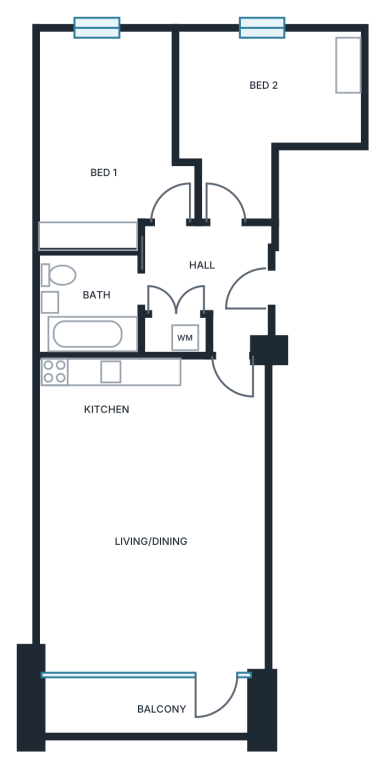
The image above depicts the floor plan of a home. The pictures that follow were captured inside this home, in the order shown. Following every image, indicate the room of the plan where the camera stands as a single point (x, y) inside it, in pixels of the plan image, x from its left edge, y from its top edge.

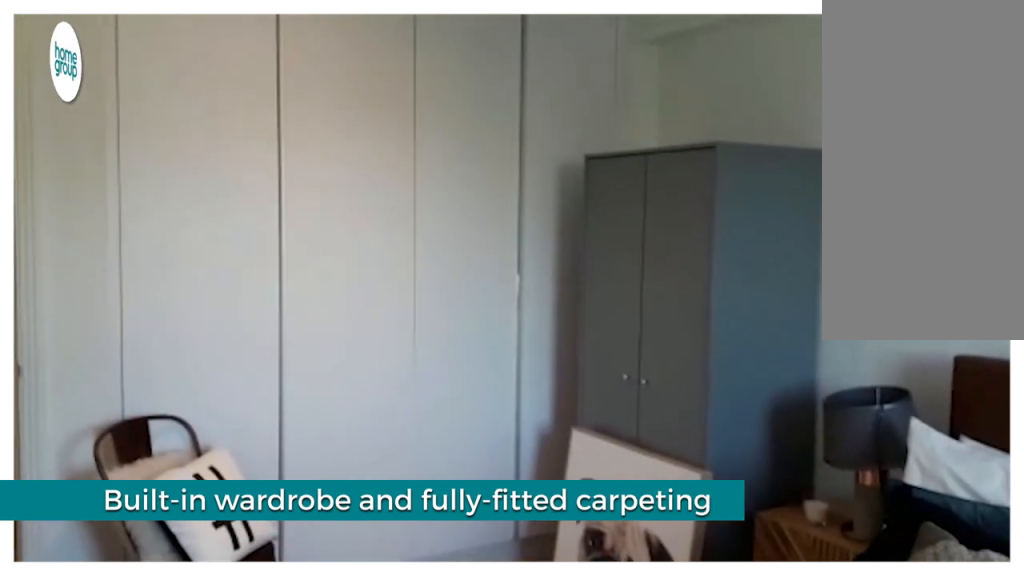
(111, 135)
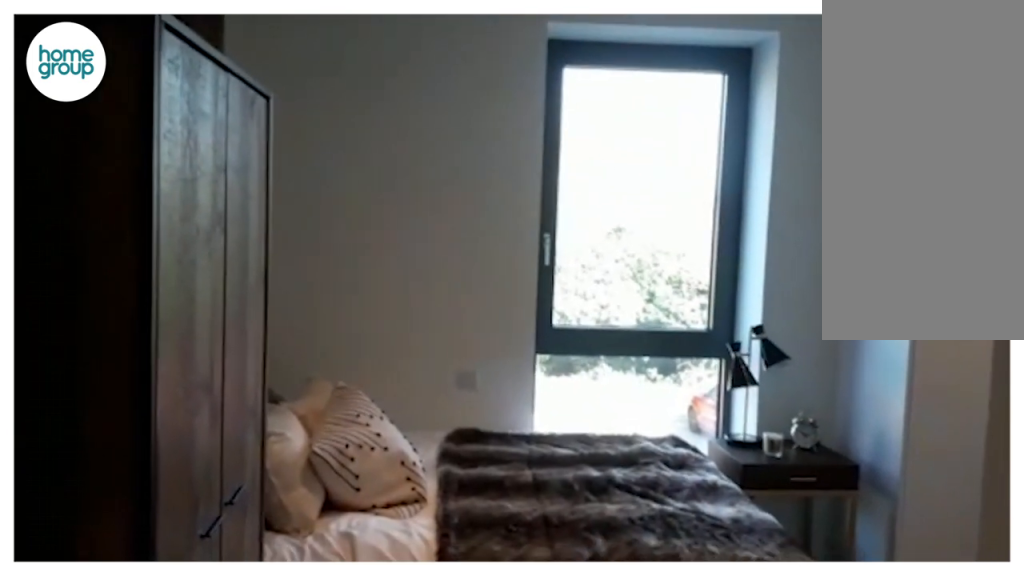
(255, 115)
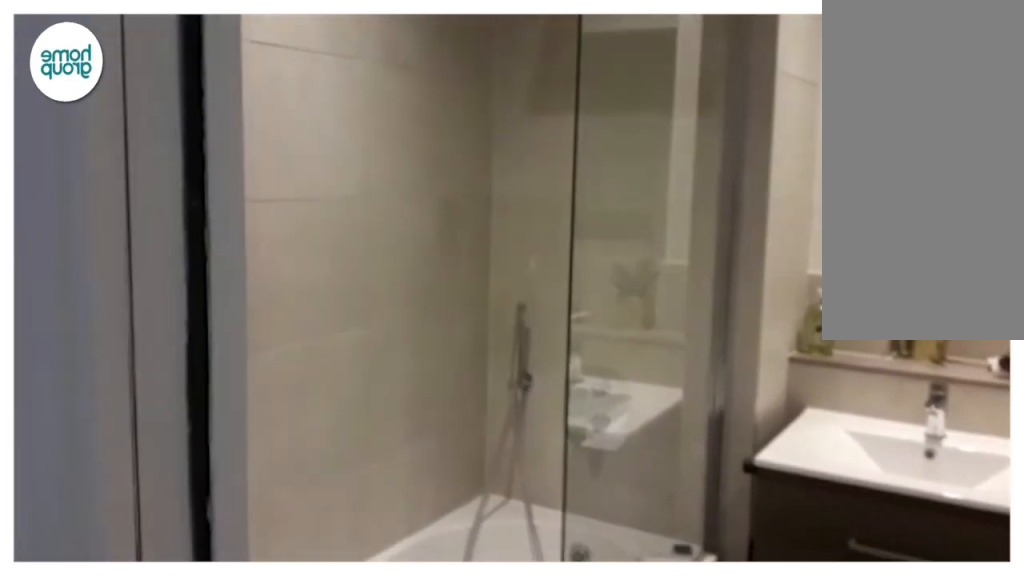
(89, 303)
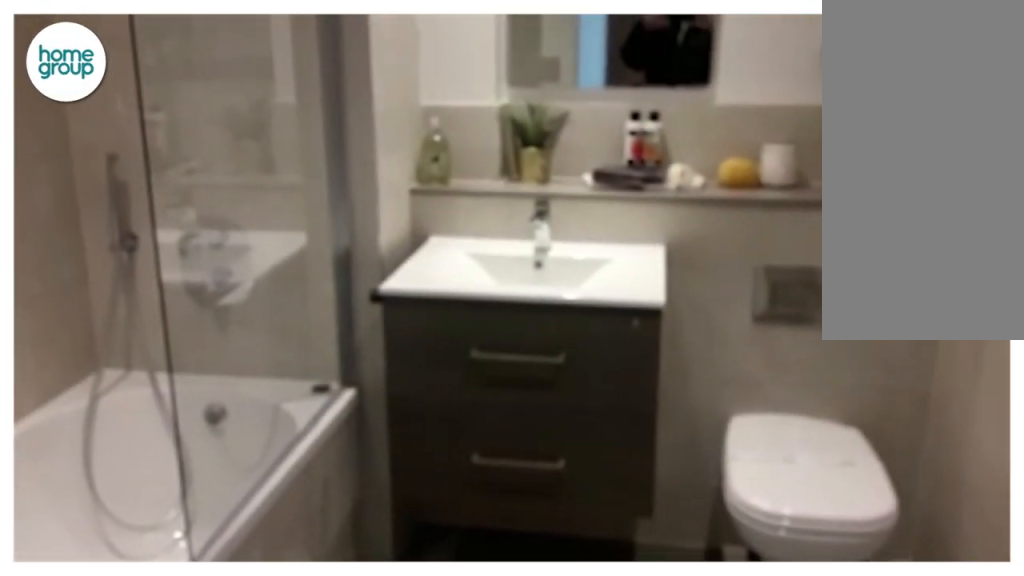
(89, 303)
